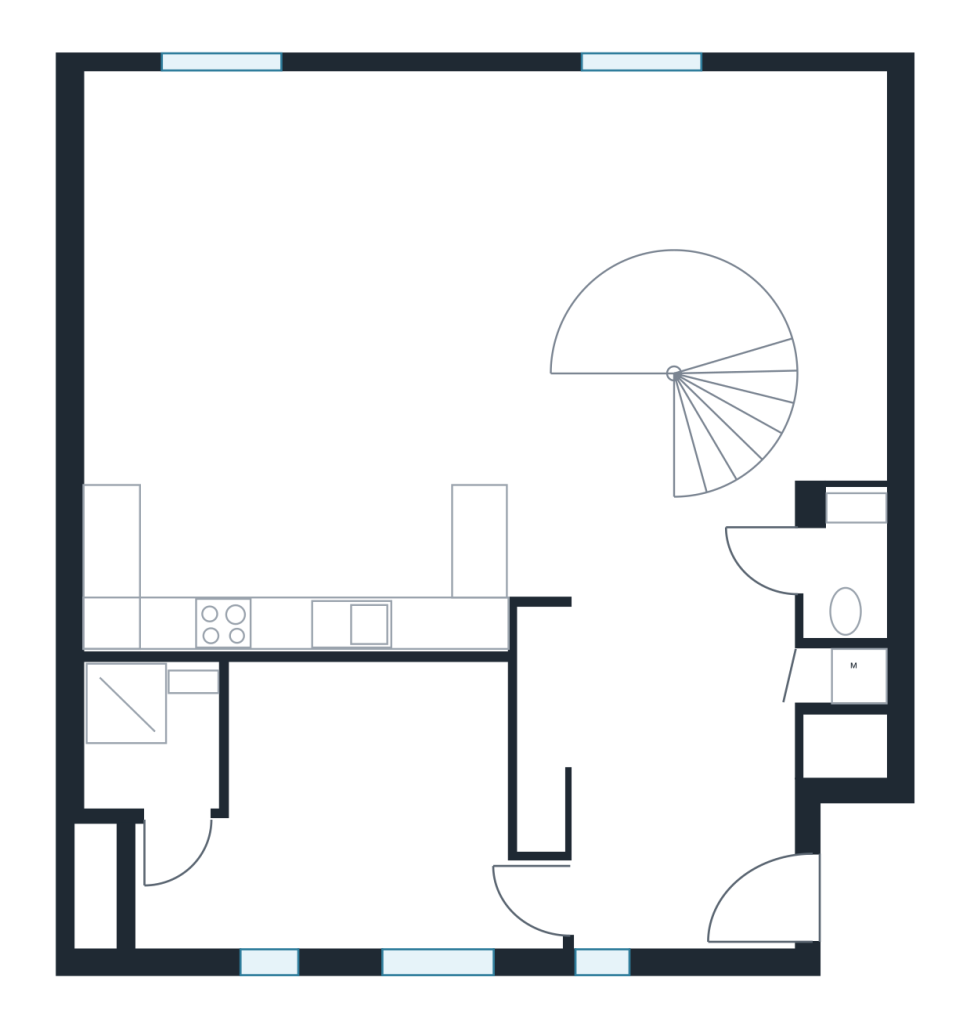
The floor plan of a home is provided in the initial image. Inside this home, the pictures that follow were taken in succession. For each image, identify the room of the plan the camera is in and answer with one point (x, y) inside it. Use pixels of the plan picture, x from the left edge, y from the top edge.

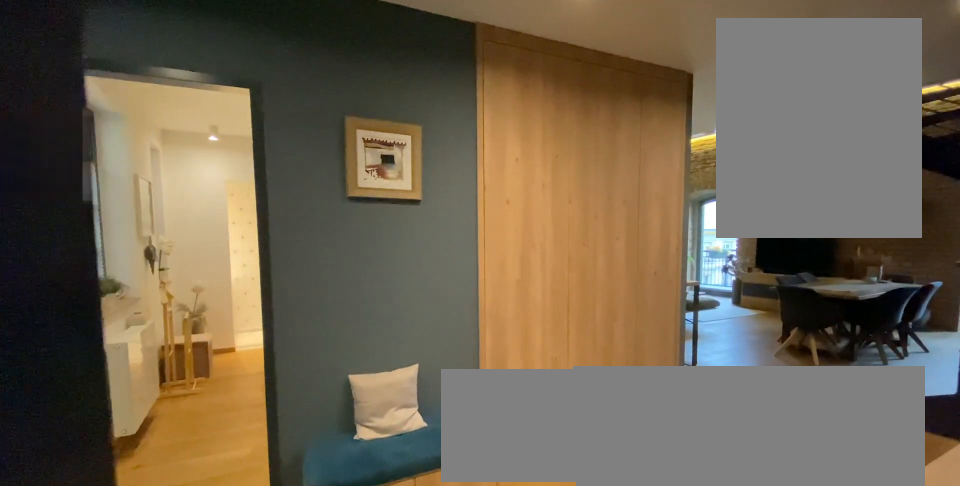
(690, 789)
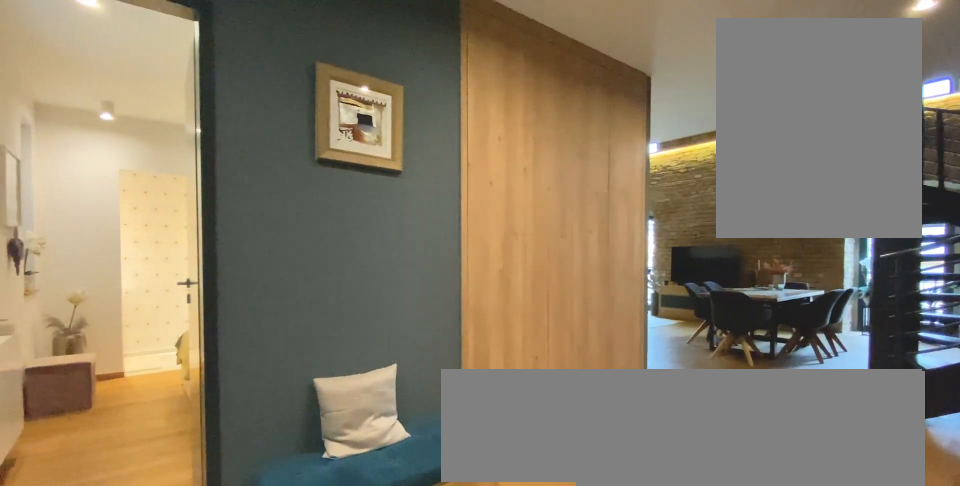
(690, 789)
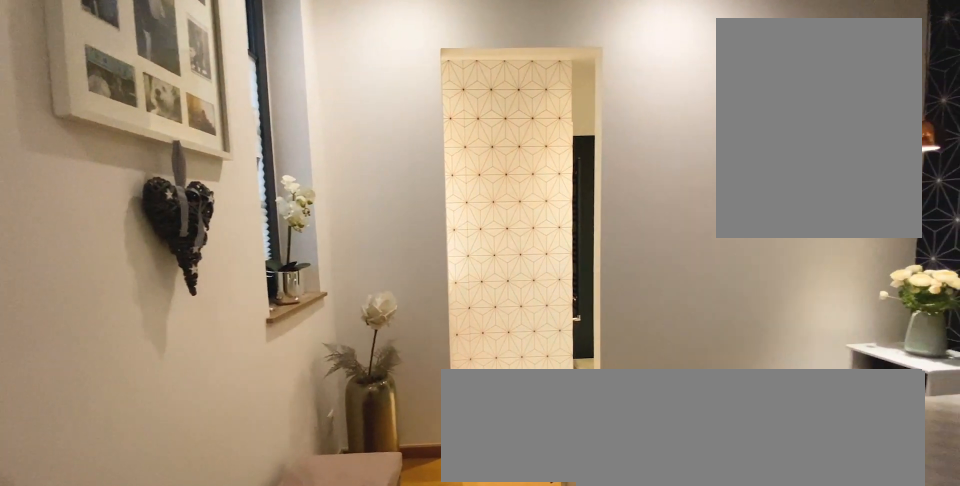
(359, 789)
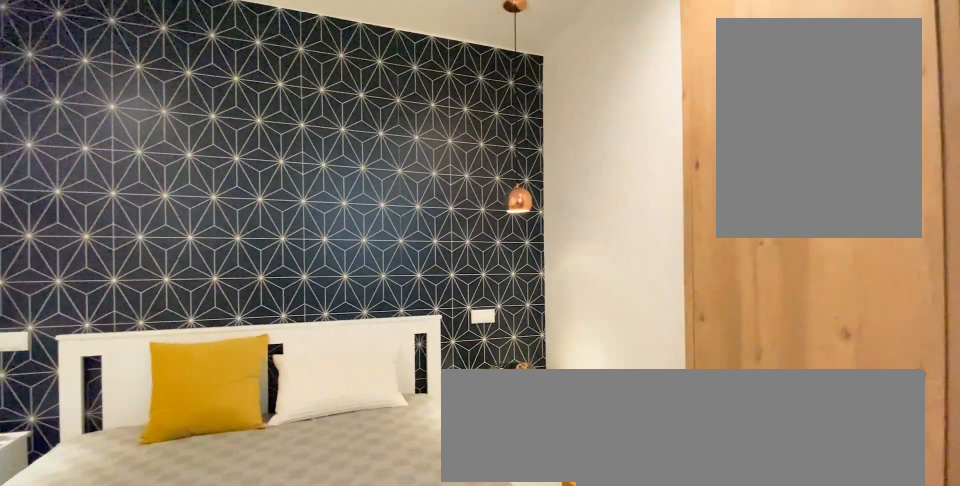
(359, 789)
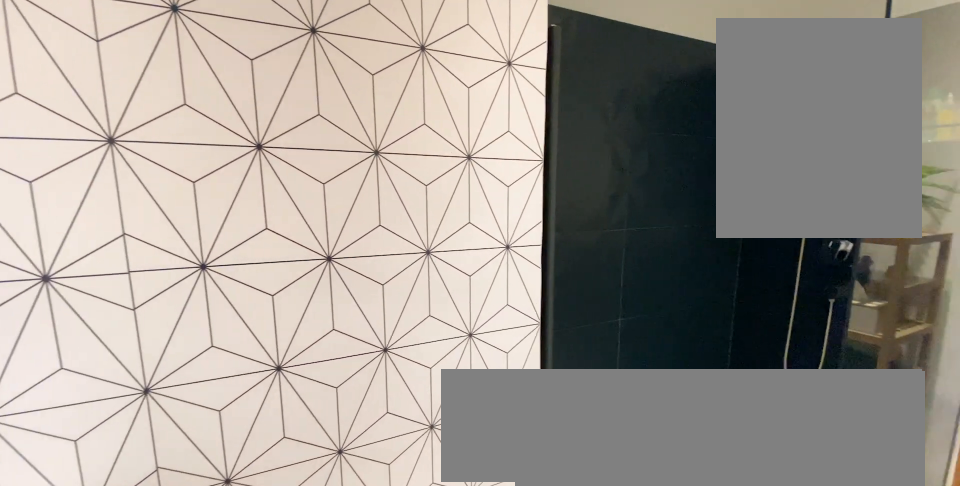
(163, 789)
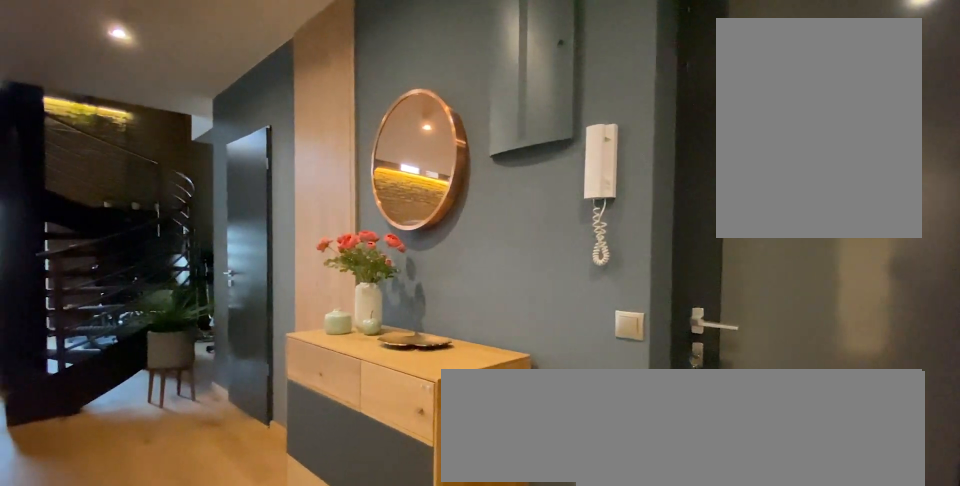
(690, 789)
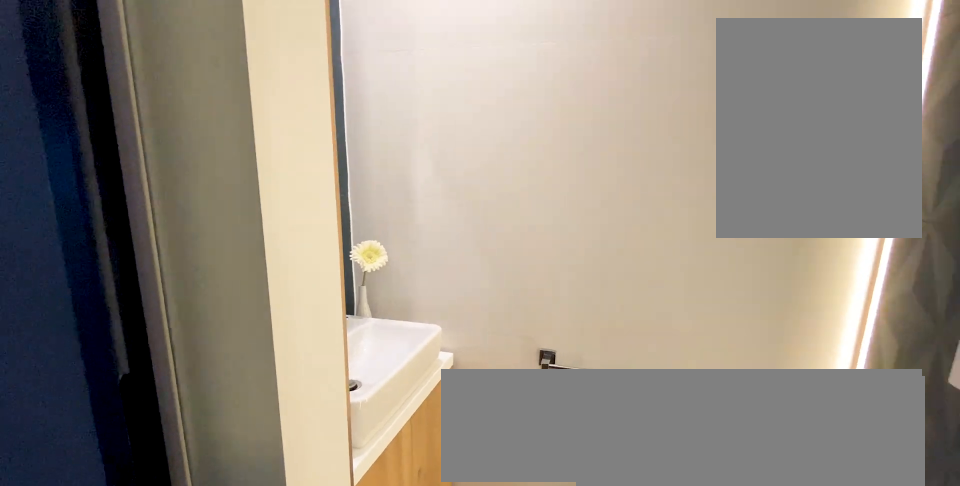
(845, 575)
